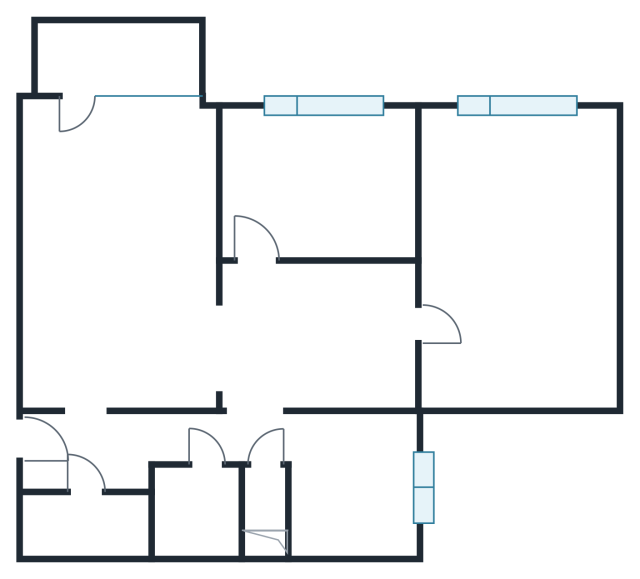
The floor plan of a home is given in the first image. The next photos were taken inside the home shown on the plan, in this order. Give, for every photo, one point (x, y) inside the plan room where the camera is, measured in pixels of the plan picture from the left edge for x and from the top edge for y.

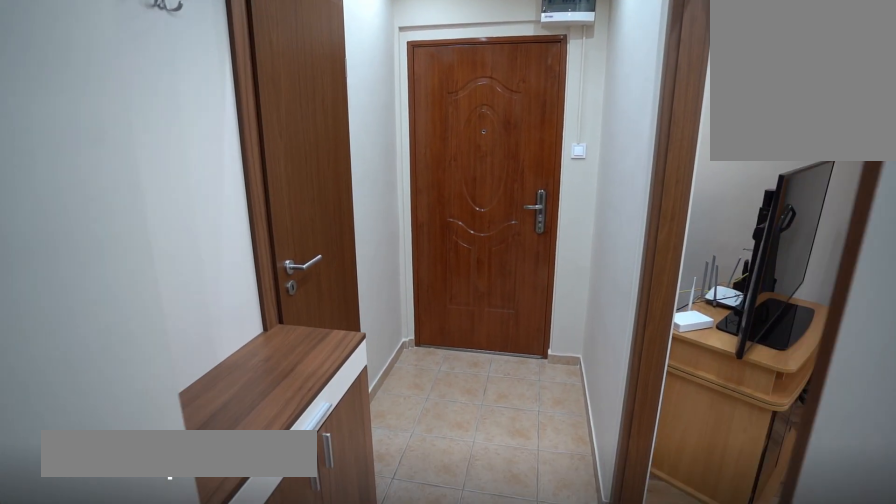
(107, 452)
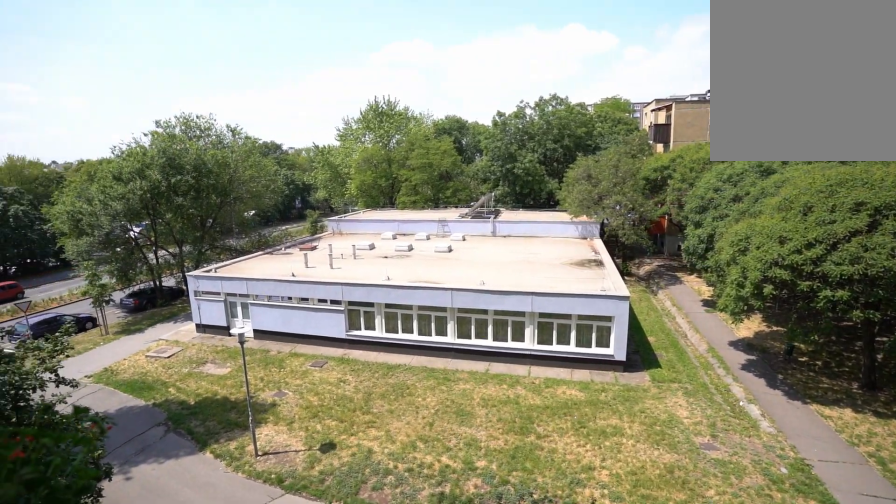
(107, 60)
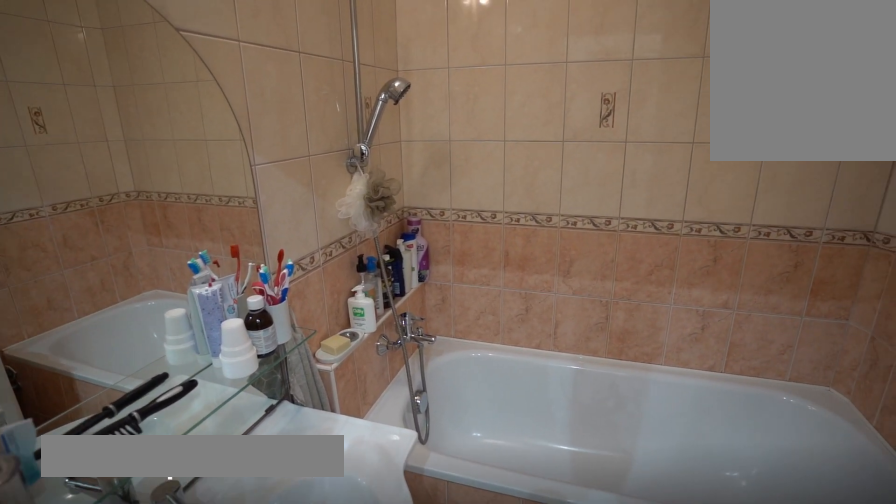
(184, 502)
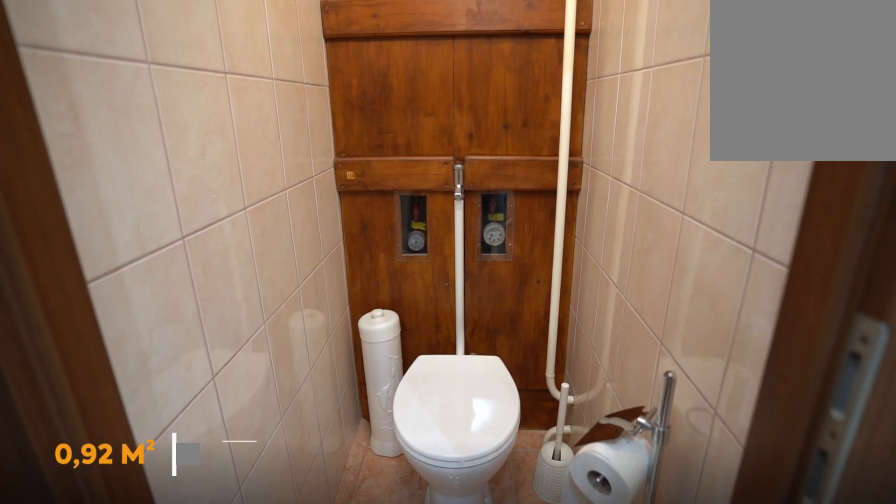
(266, 501)
